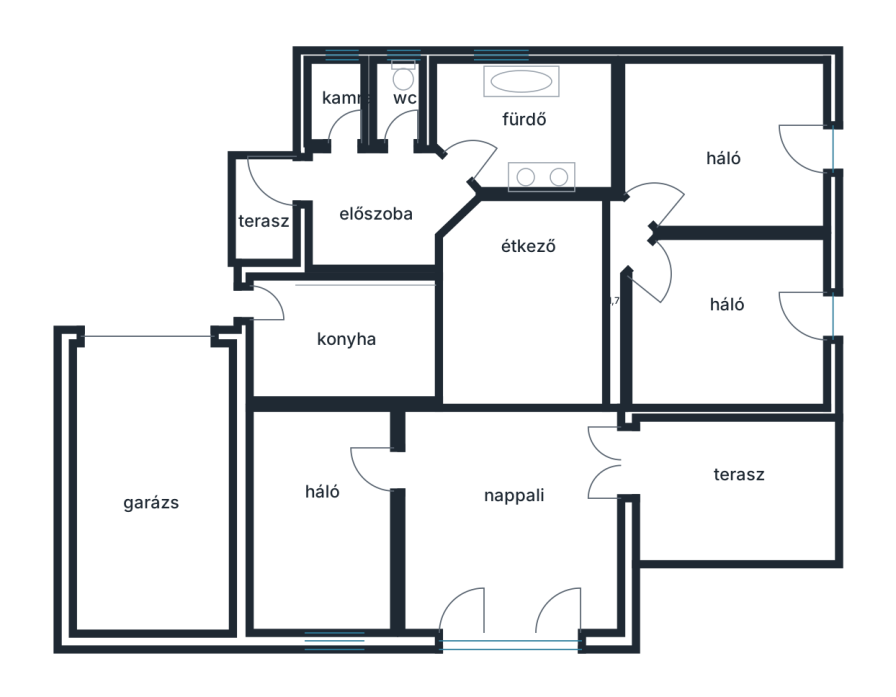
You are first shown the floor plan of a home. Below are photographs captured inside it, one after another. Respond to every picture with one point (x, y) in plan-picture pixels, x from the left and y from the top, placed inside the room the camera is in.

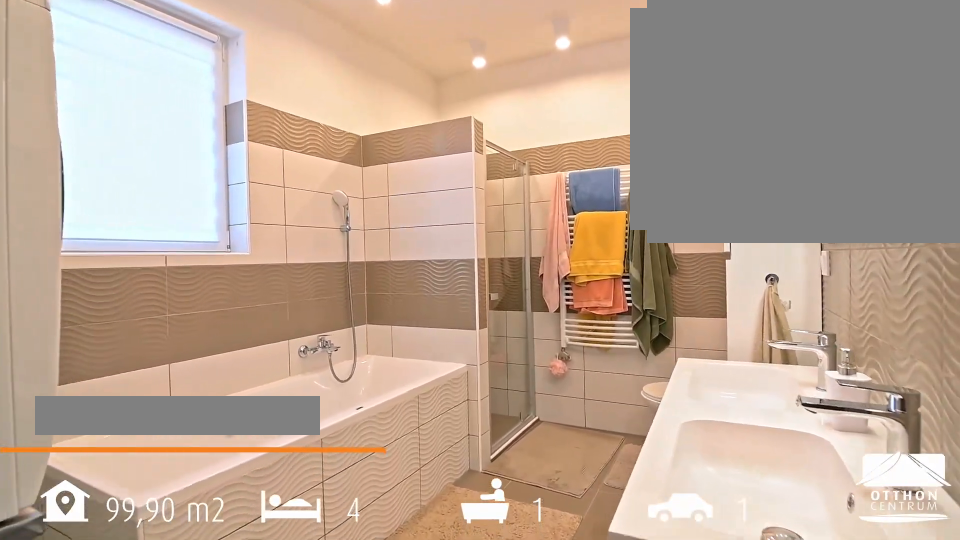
(533, 126)
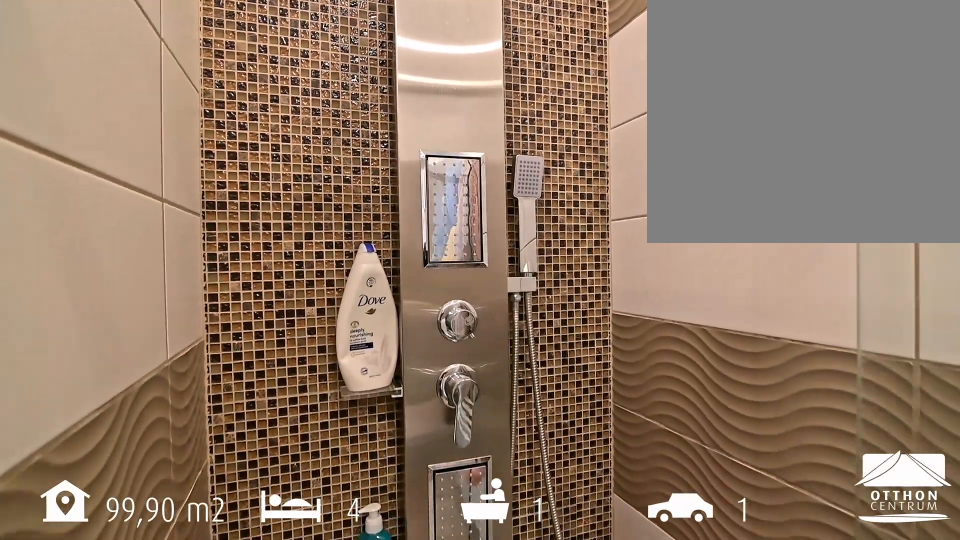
(533, 126)
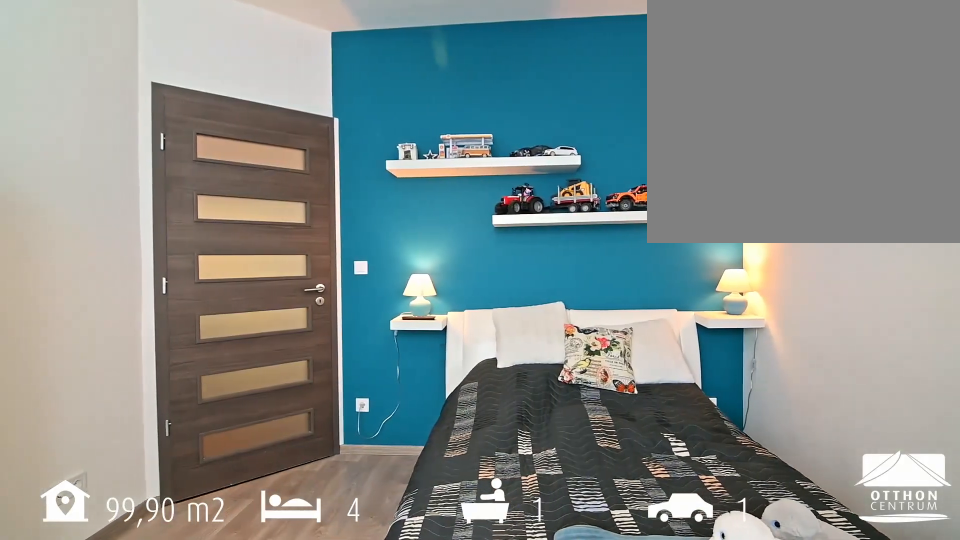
(731, 152)
